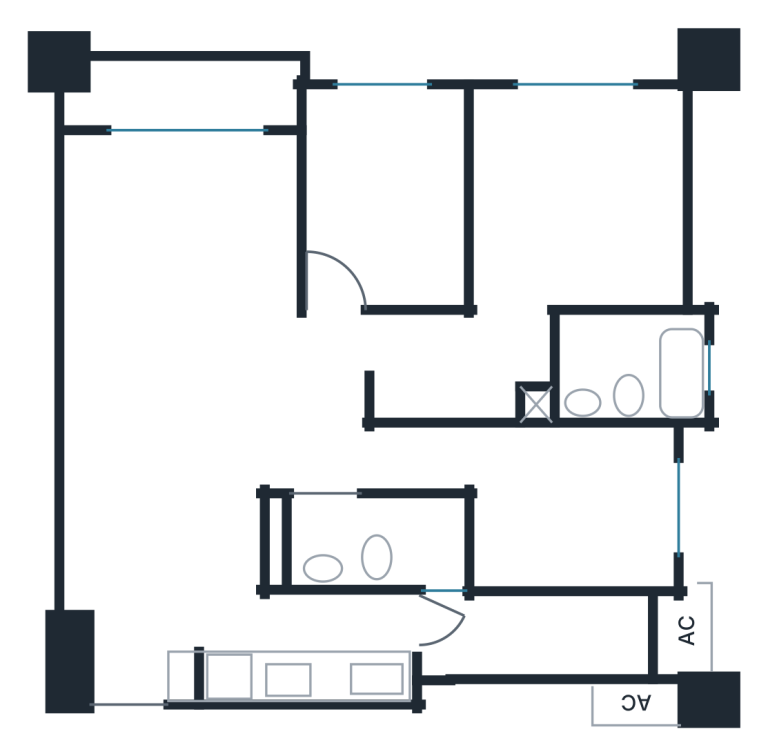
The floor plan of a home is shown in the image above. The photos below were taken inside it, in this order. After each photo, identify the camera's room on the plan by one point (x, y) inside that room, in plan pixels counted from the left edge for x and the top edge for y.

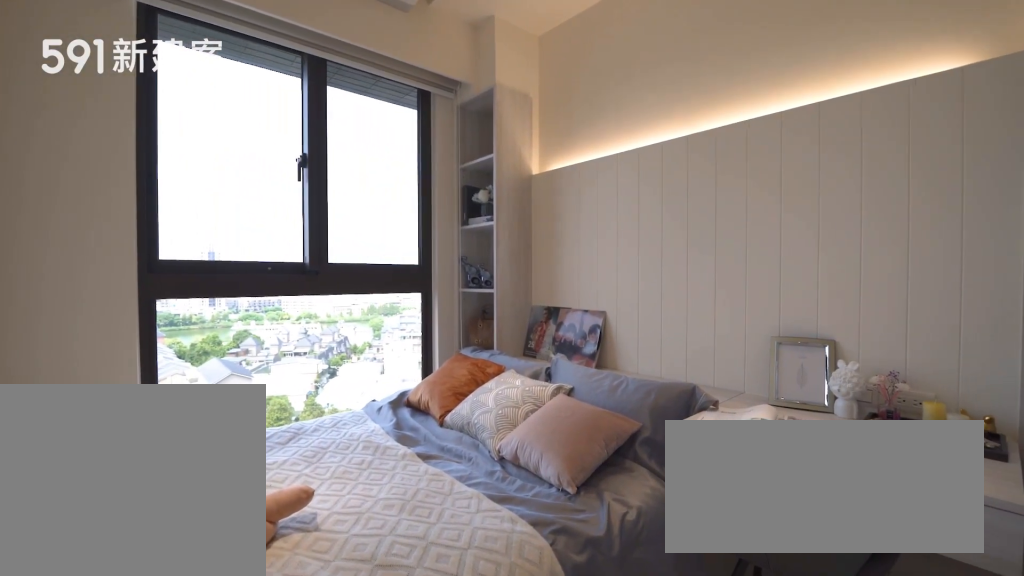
(547, 502)
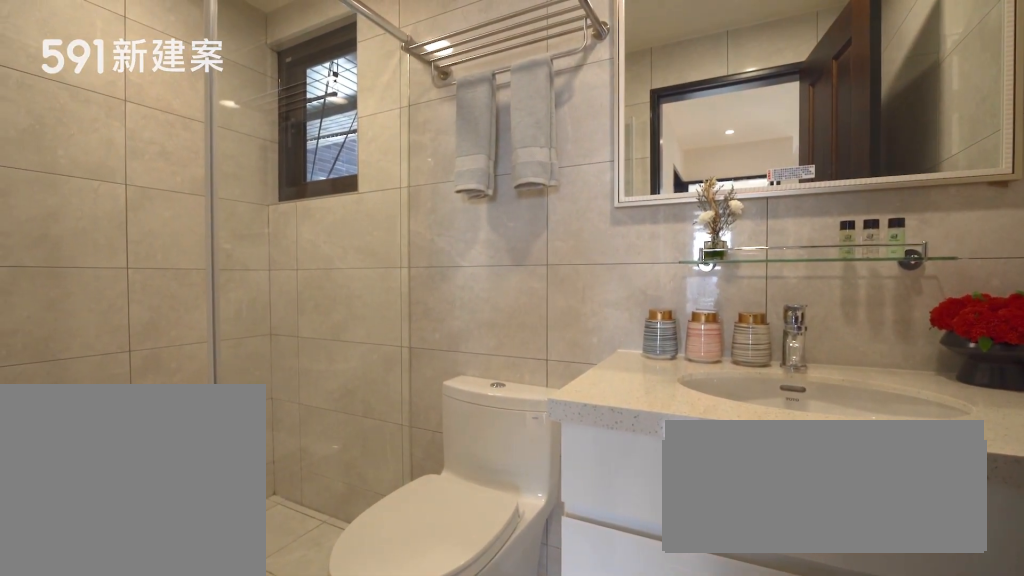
(382, 543)
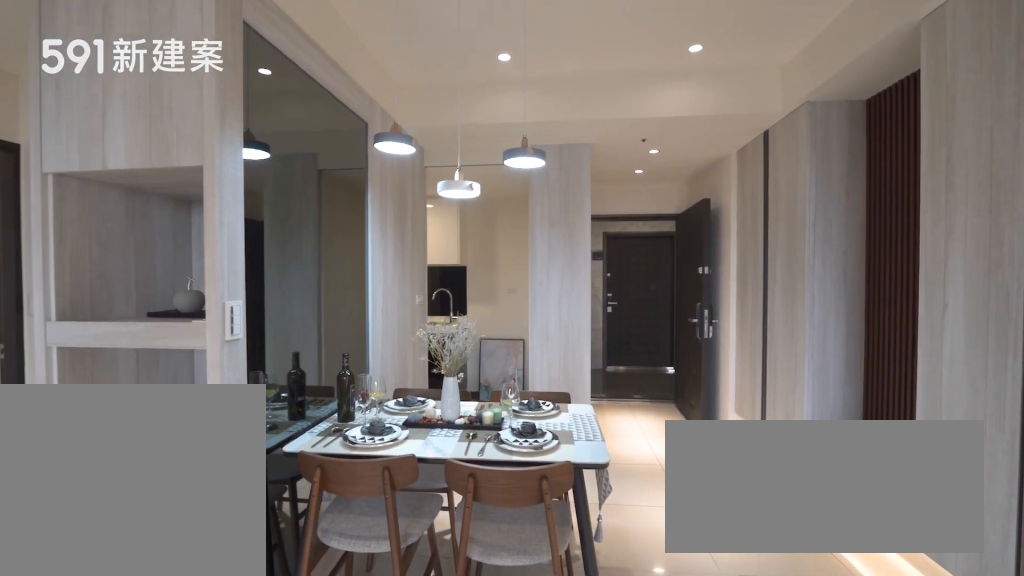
(160, 493)
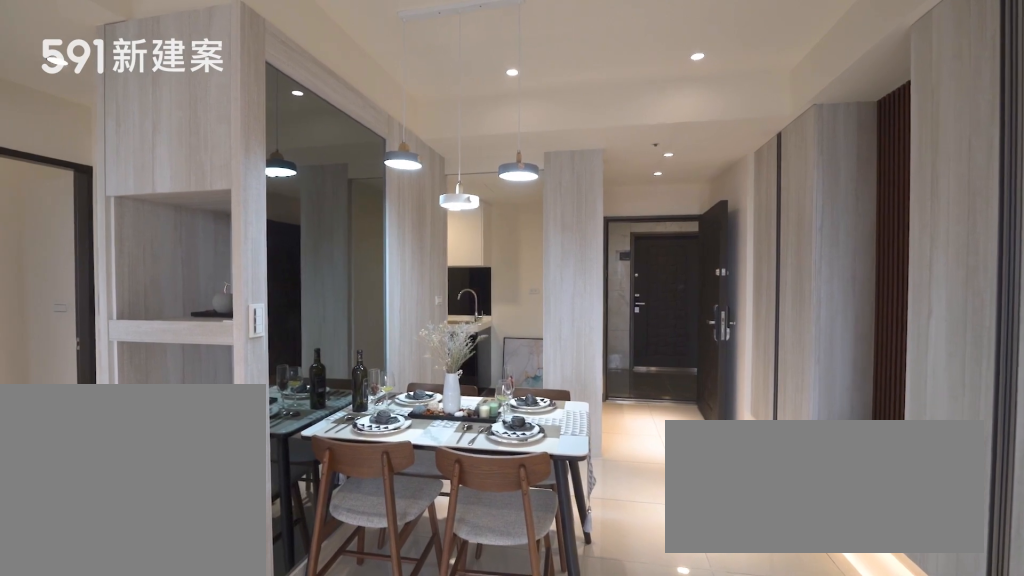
(160, 493)
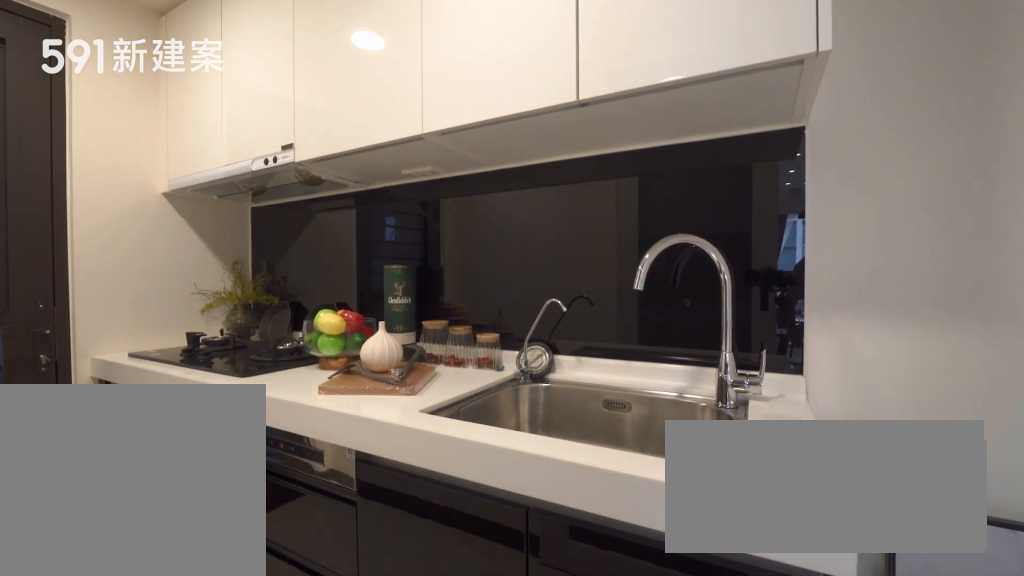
(304, 647)
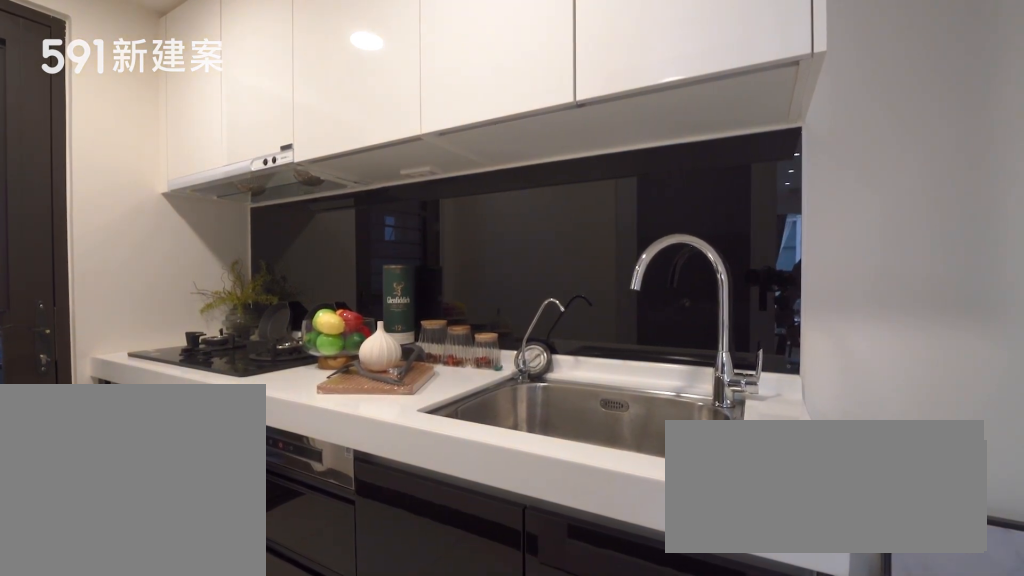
(304, 647)
